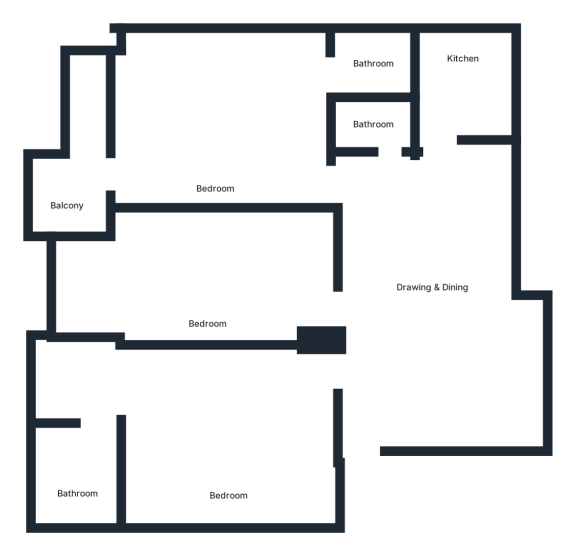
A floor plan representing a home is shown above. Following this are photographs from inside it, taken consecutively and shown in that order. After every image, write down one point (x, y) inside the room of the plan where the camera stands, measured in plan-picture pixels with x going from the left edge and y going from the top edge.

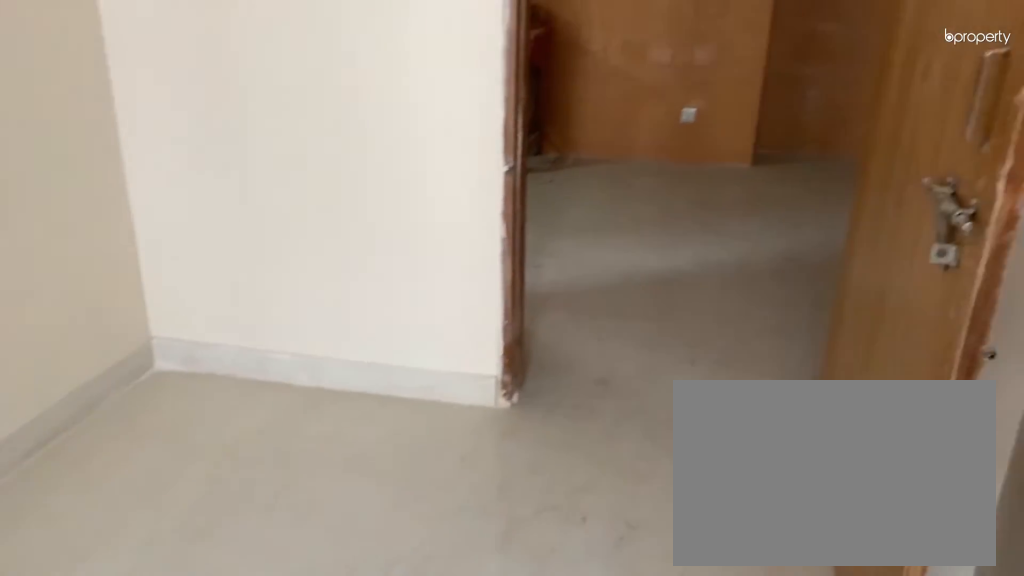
(217, 274)
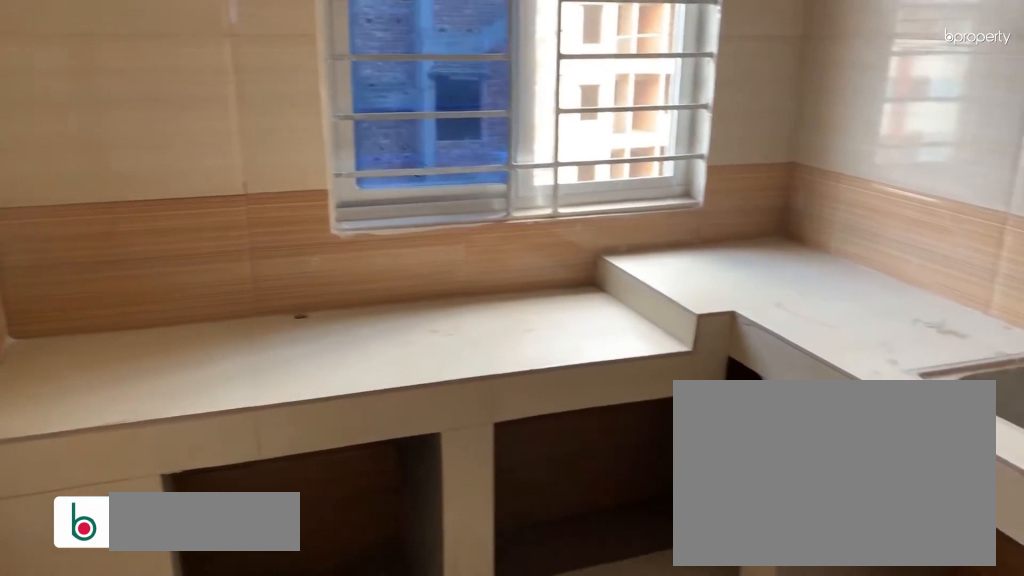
(463, 66)
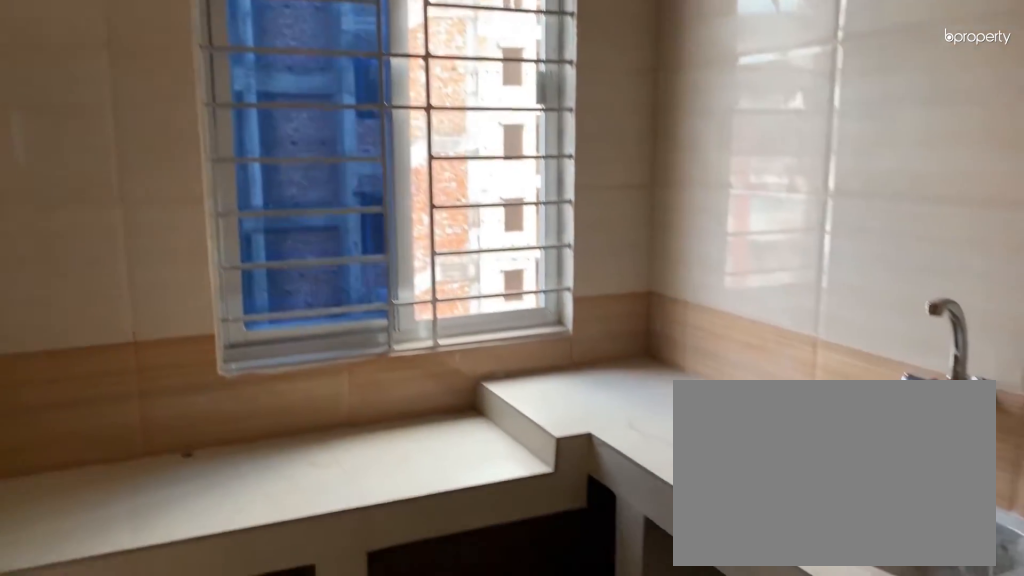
(463, 66)
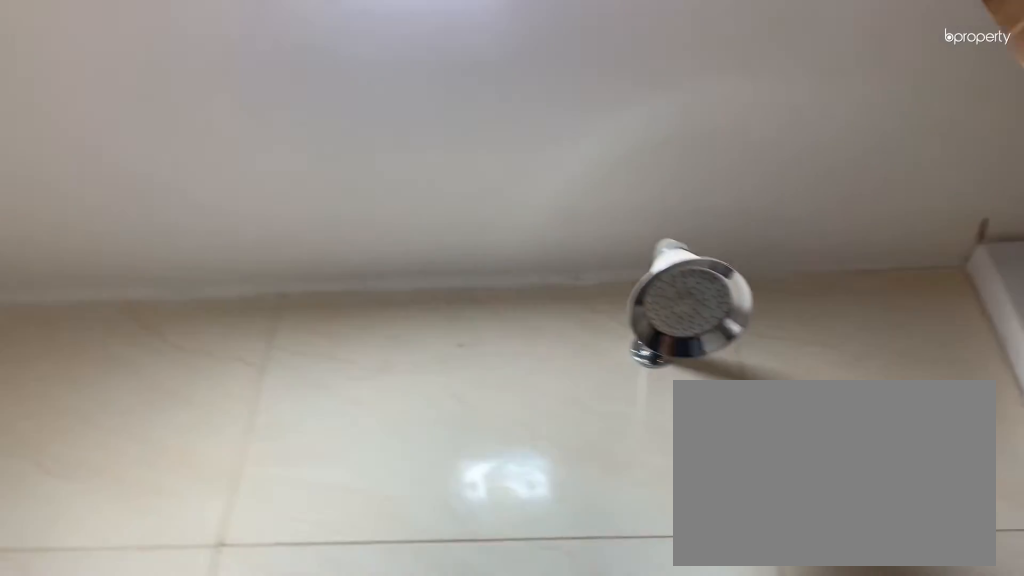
(372, 124)
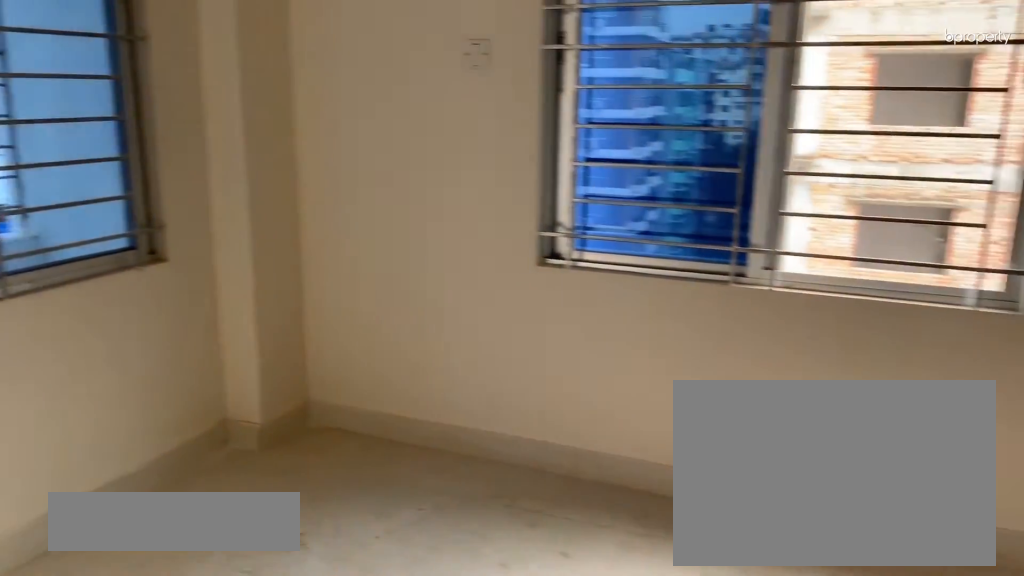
(215, 129)
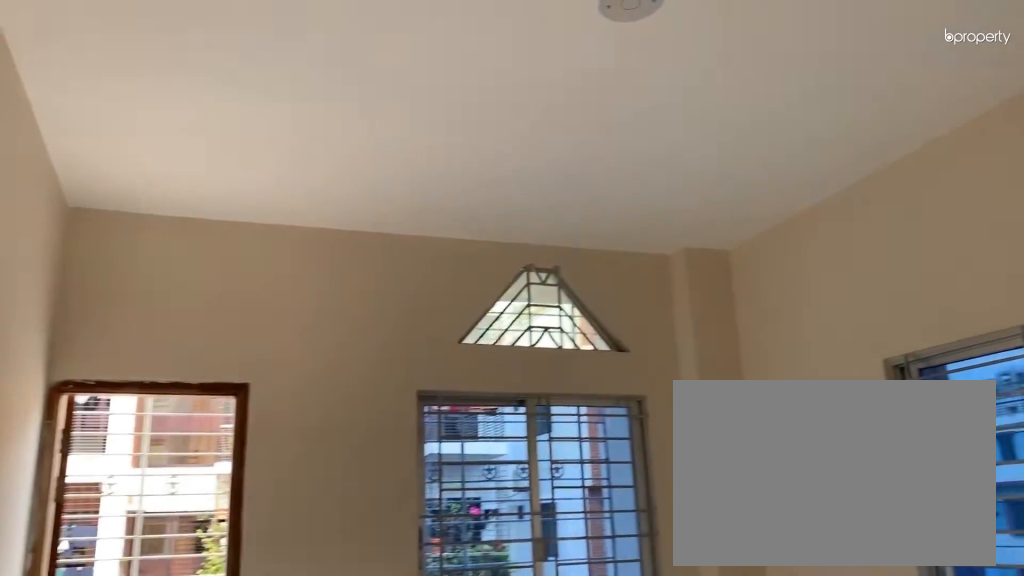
(216, 129)
